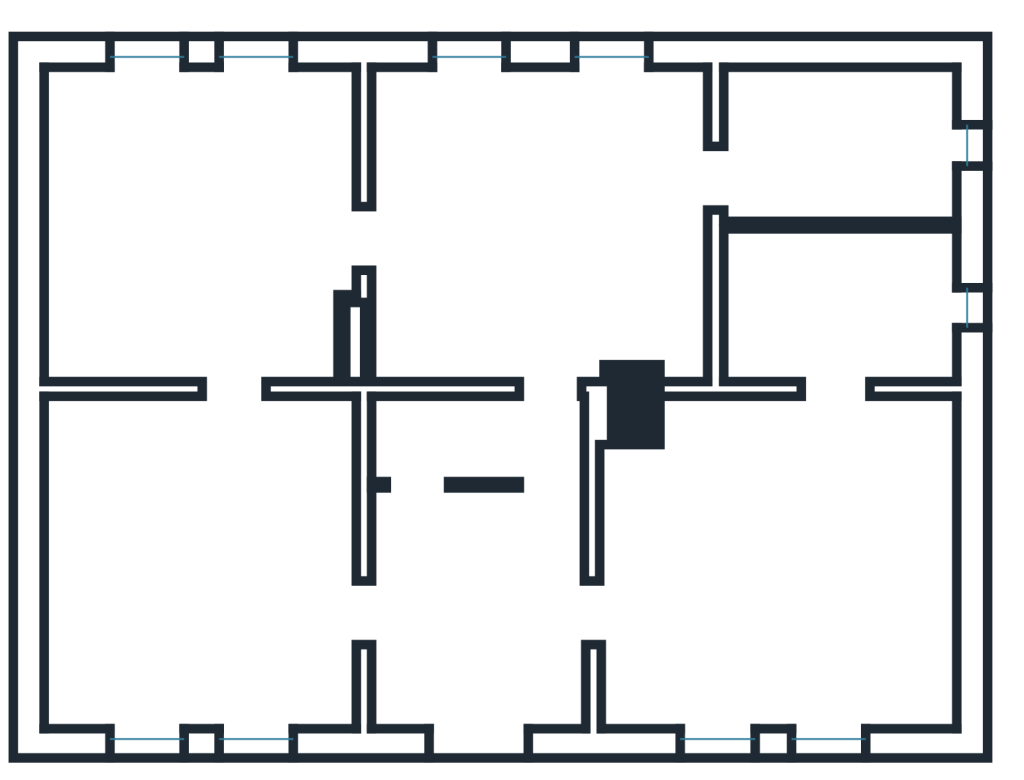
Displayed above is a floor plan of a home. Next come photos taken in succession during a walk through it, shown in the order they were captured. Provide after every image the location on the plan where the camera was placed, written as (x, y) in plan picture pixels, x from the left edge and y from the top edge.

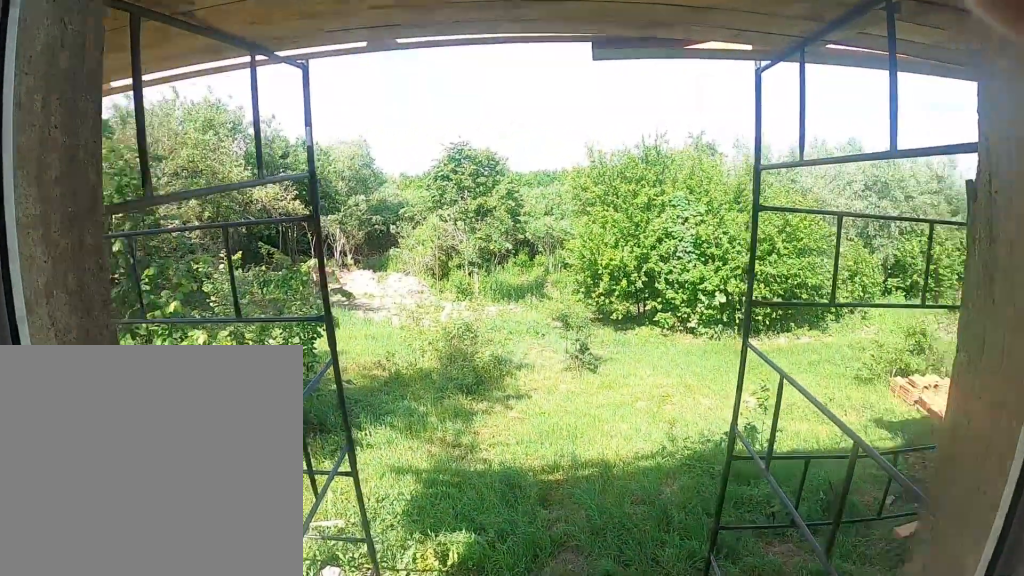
(147, 130)
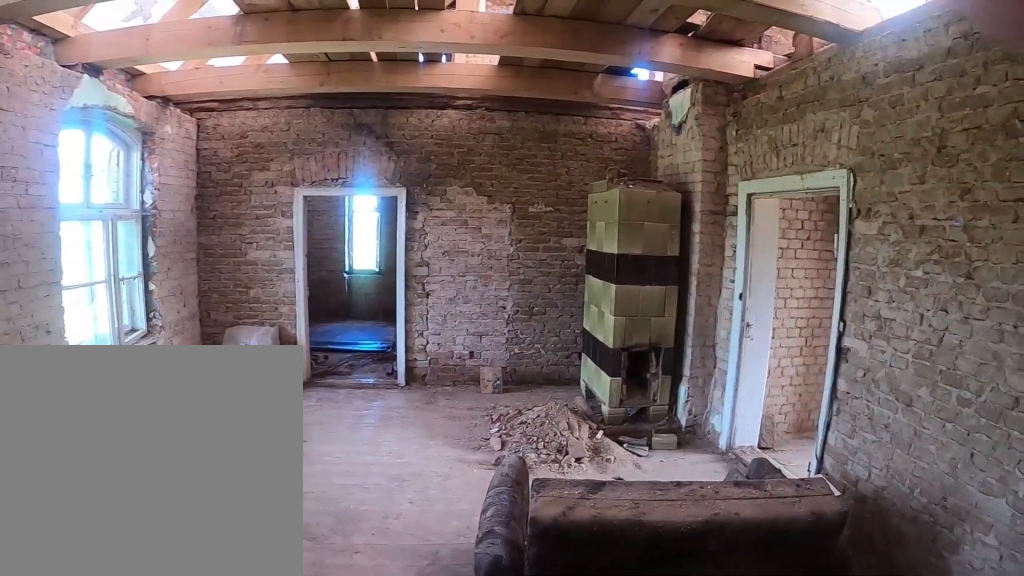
(355, 239)
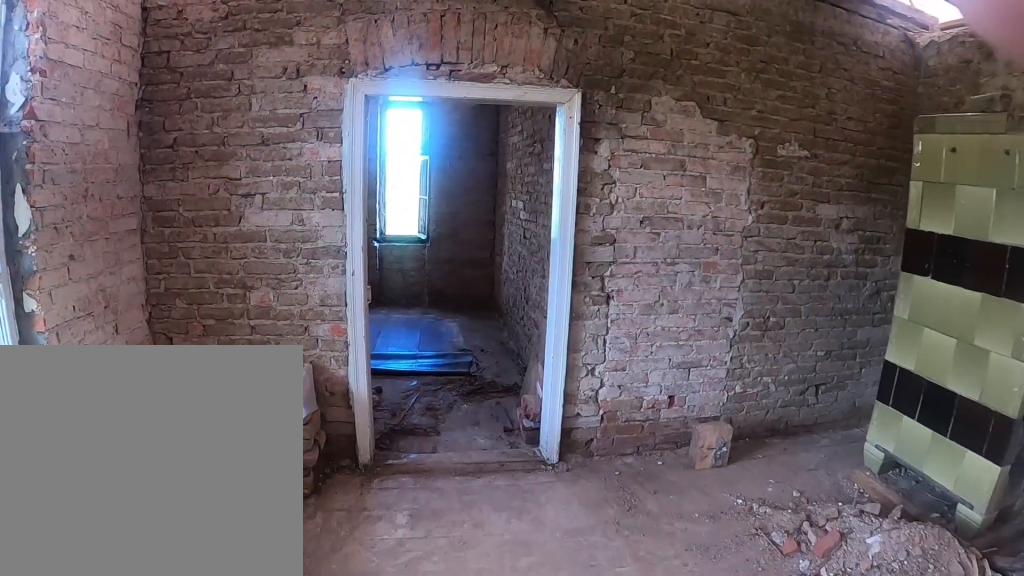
(615, 187)
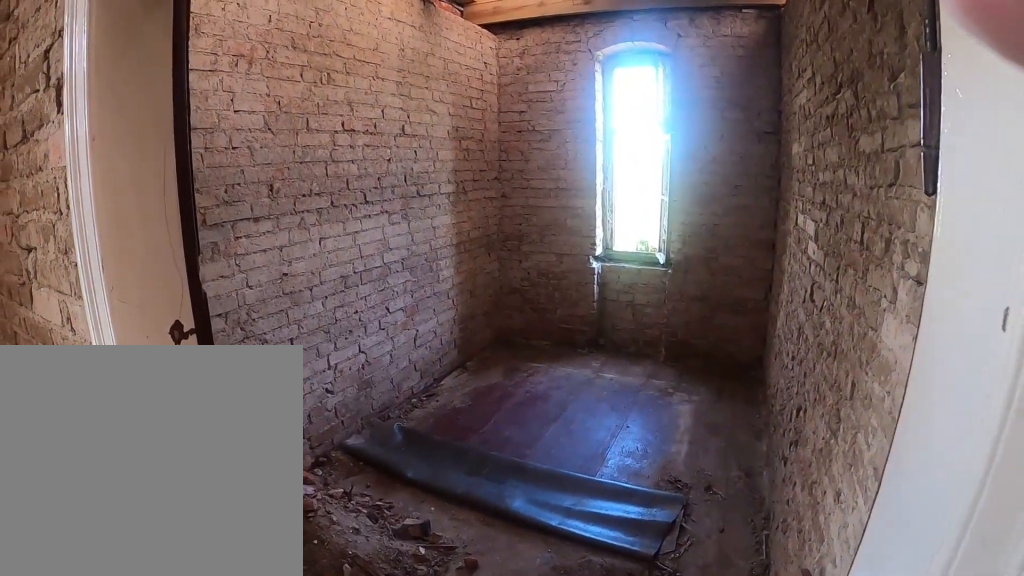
(681, 187)
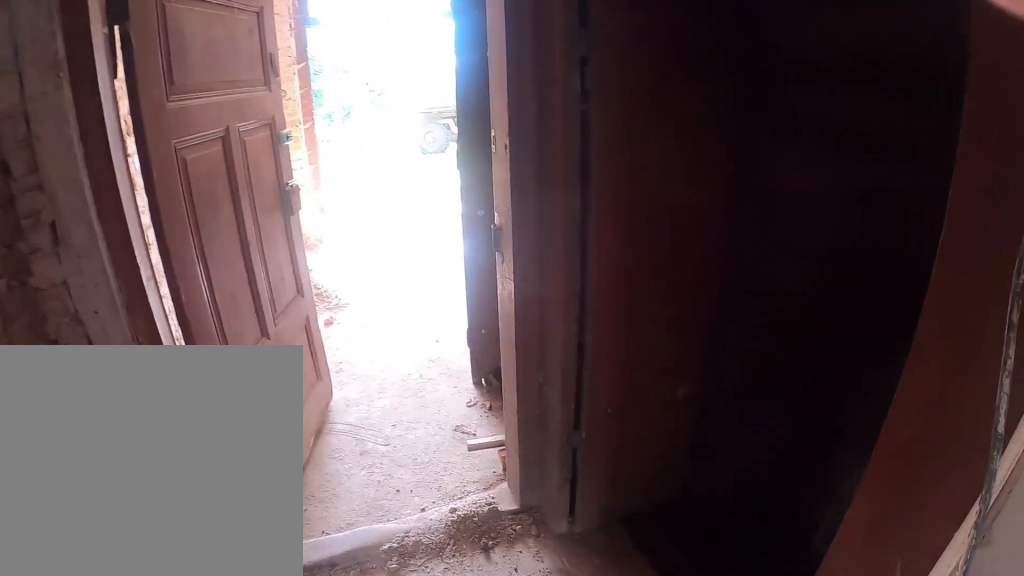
(552, 382)
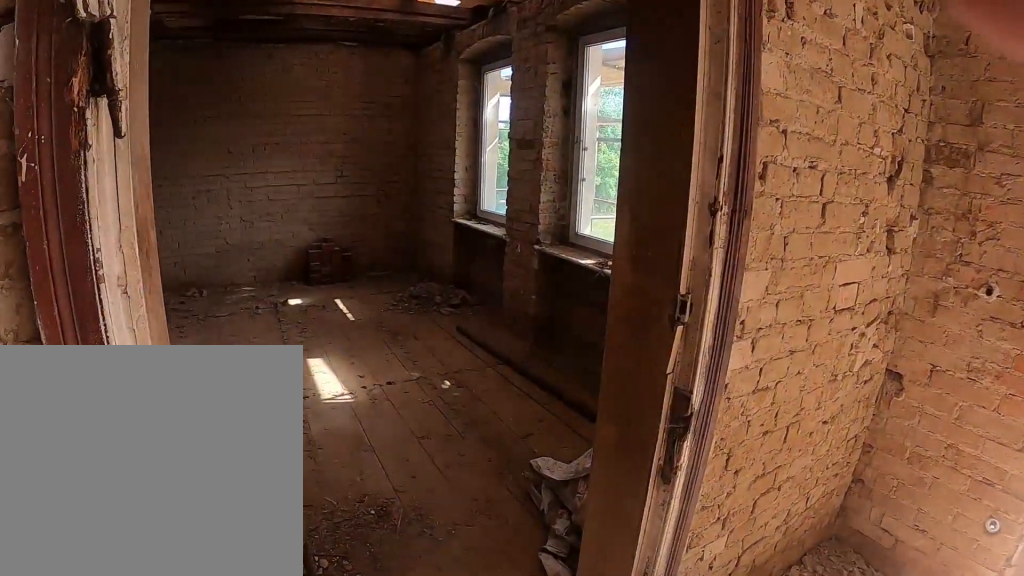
(533, 584)
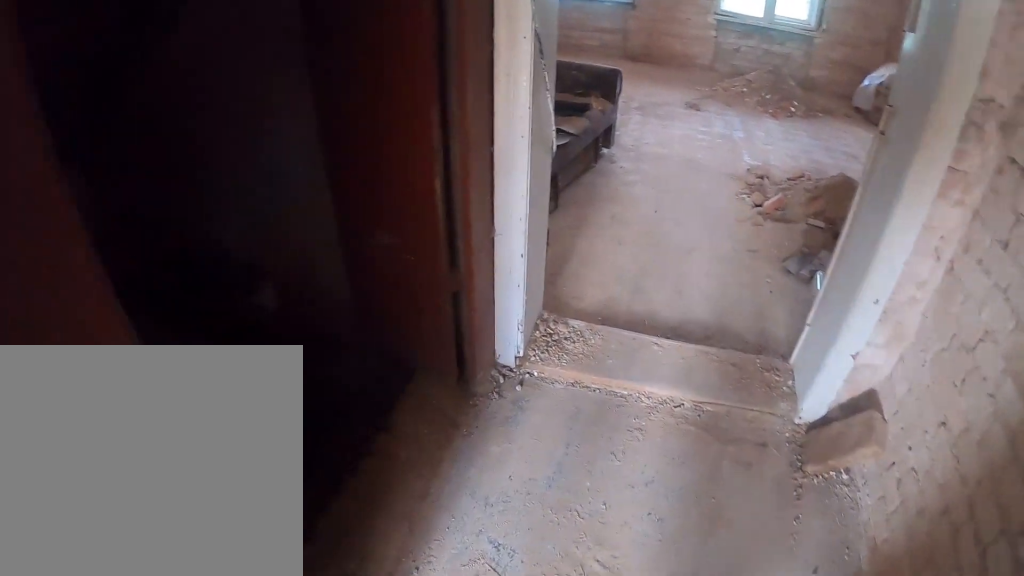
(541, 523)
